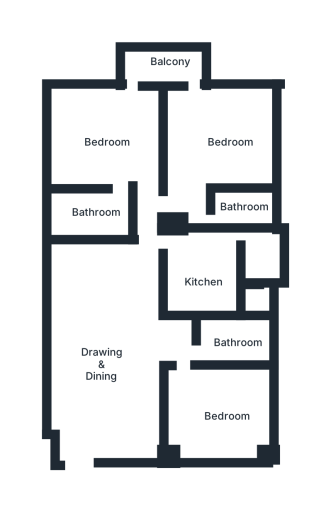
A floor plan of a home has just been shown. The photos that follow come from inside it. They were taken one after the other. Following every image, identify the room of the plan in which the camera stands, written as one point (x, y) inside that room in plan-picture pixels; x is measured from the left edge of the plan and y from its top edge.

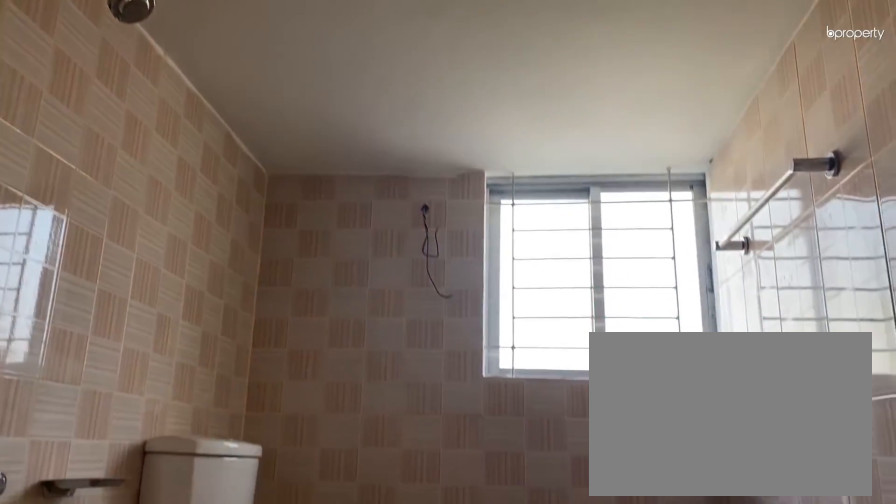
(236, 342)
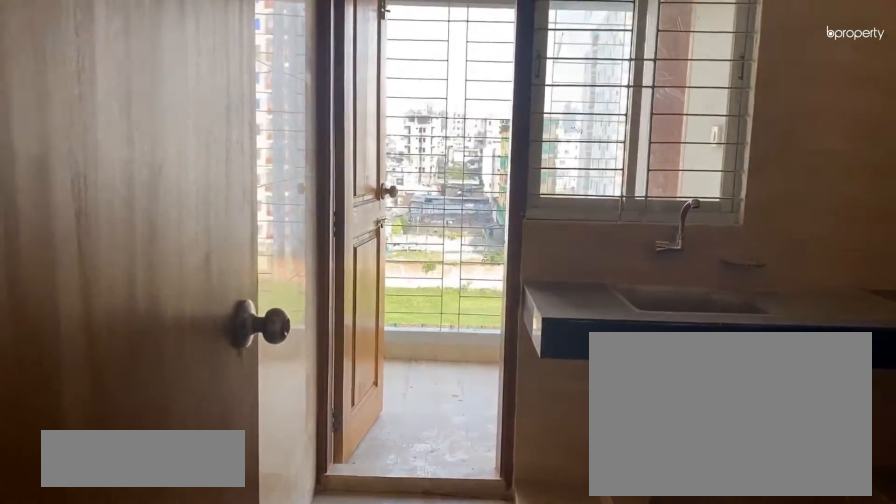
(201, 280)
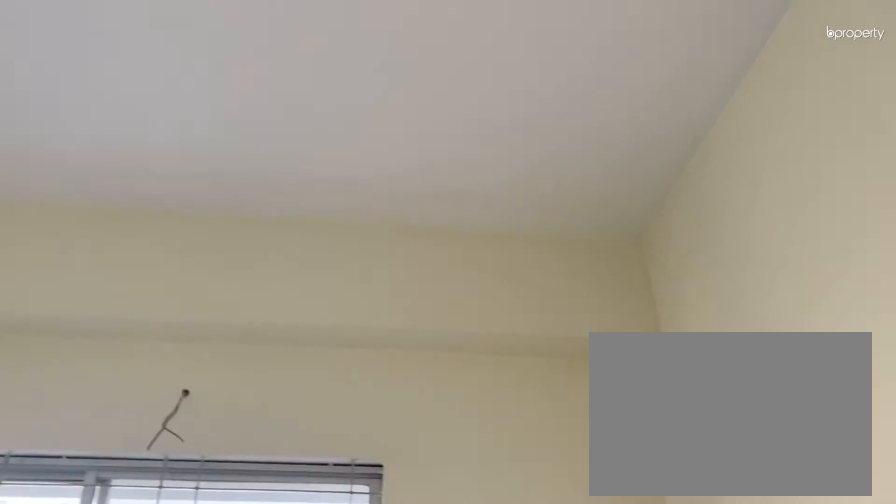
(232, 140)
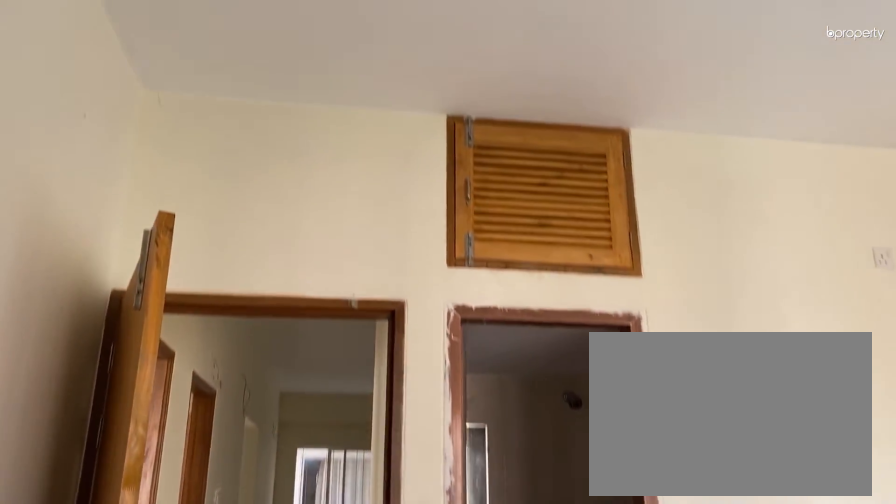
(107, 142)
